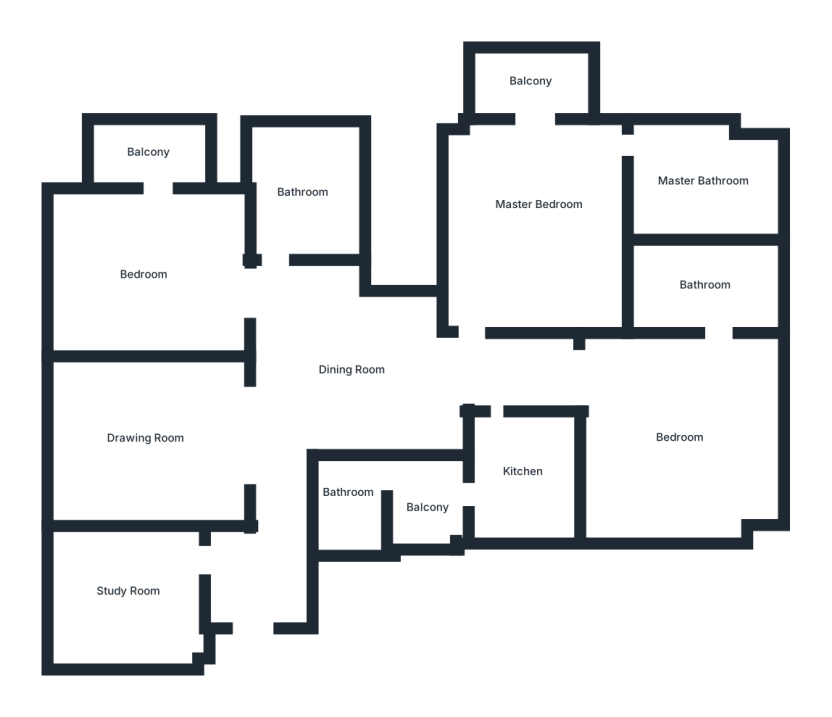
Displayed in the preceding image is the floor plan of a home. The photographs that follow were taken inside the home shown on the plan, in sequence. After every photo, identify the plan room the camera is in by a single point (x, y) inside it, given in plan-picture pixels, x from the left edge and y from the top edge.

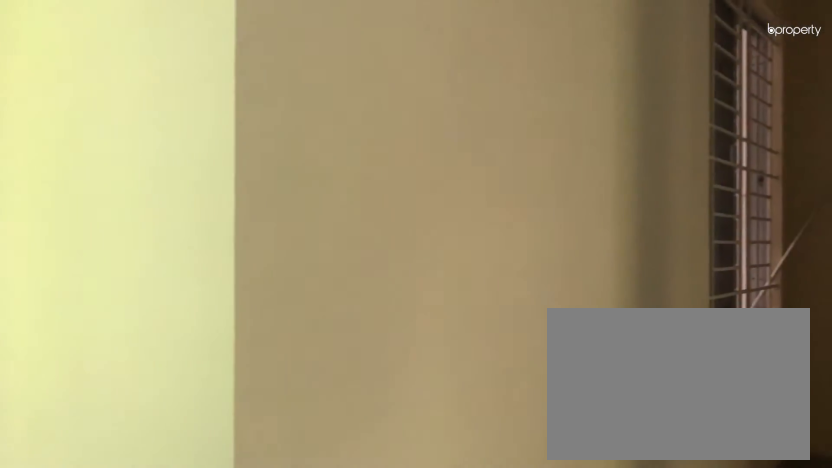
(147, 439)
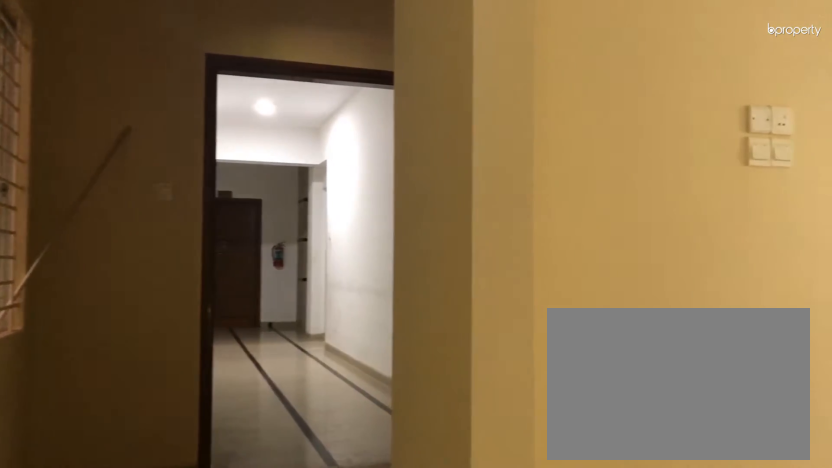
(147, 439)
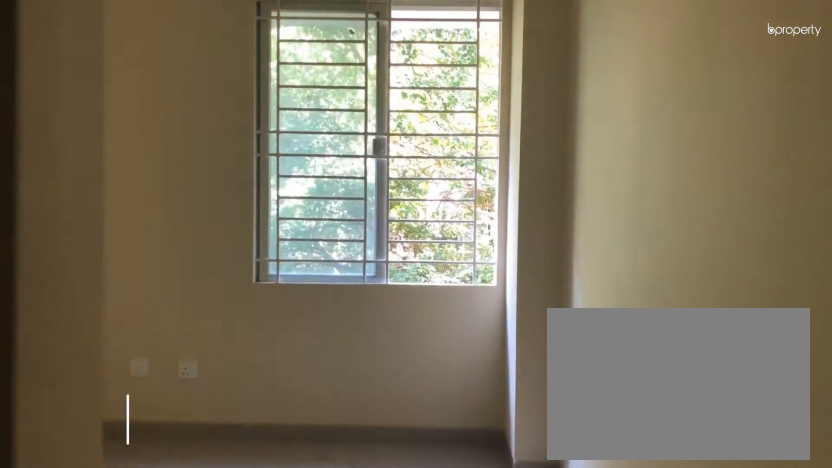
(128, 590)
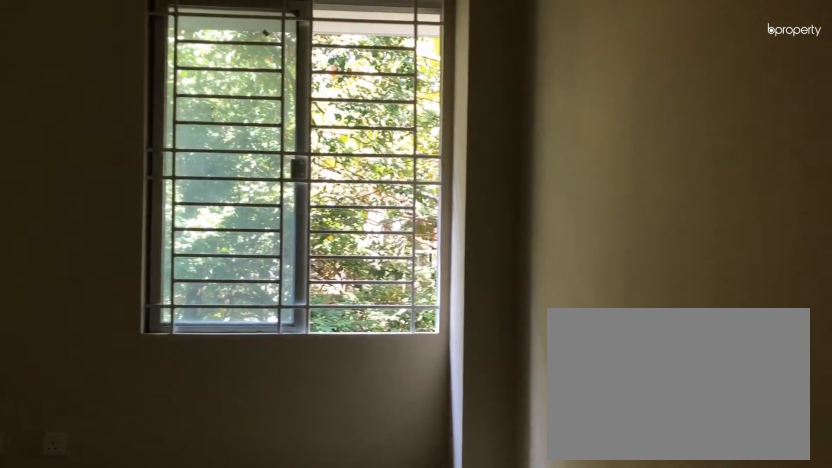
(128, 590)
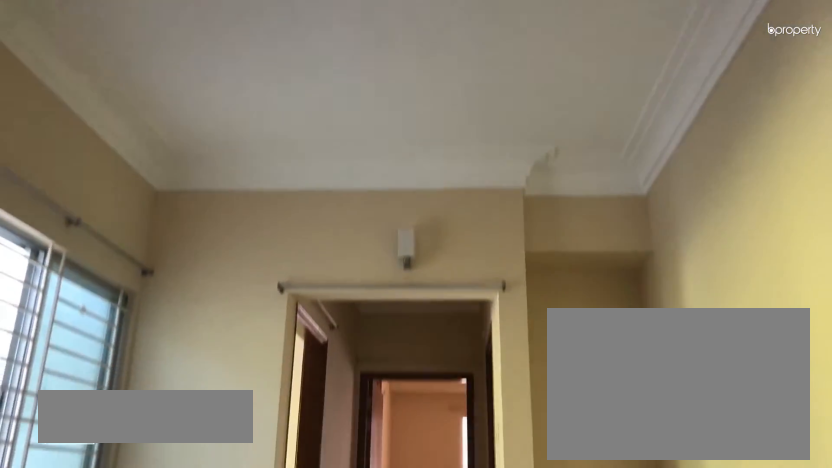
(351, 369)
